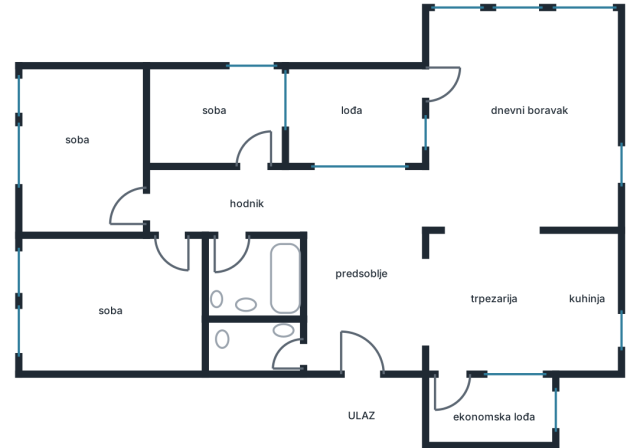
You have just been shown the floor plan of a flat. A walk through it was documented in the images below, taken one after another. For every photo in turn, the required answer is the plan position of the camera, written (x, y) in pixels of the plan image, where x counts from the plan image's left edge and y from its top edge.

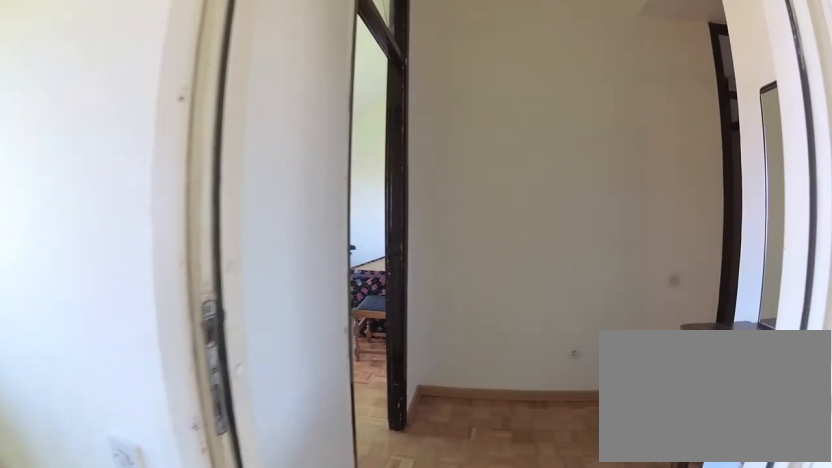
(170, 292)
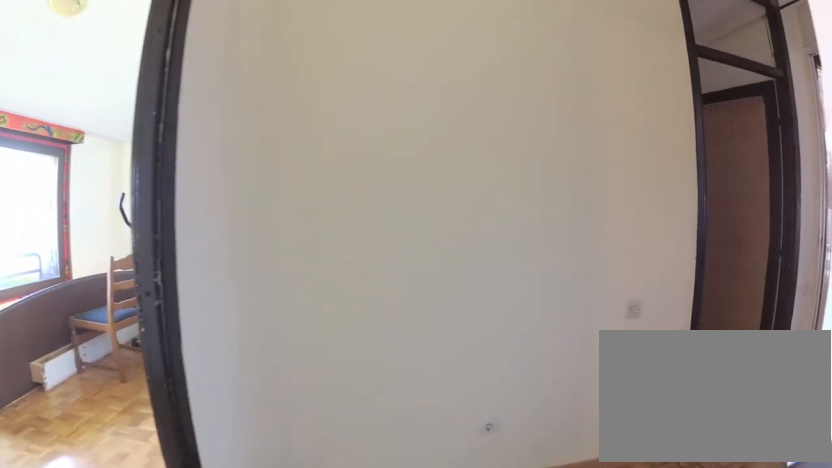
(166, 258)
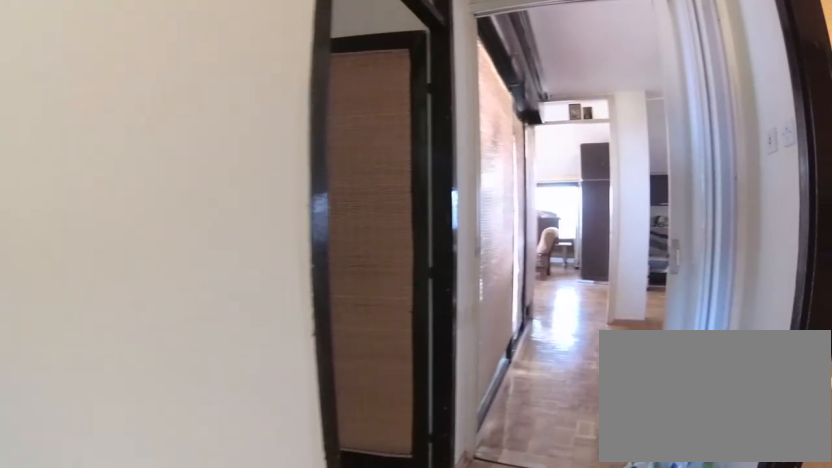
(165, 213)
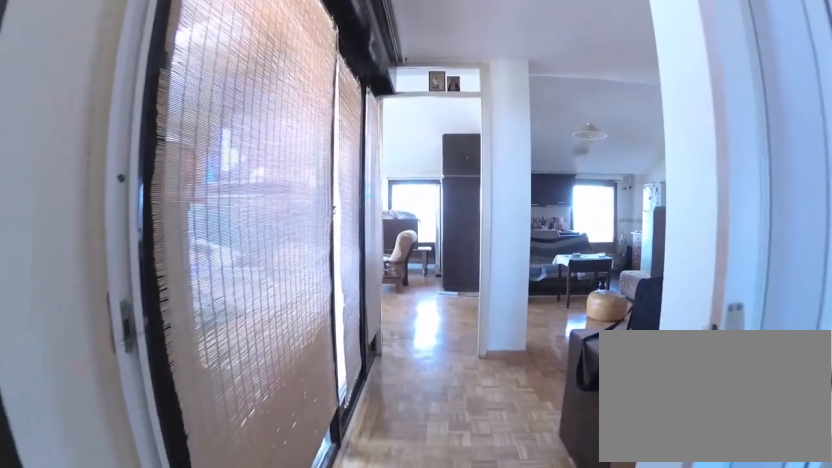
(230, 200)
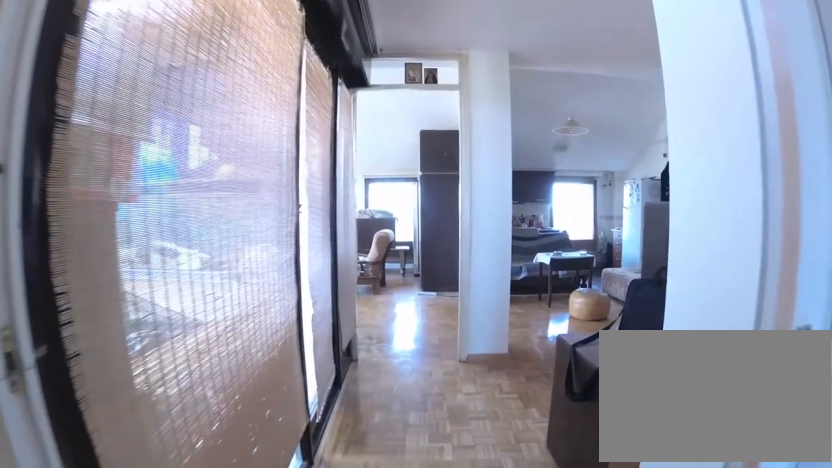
(238, 200)
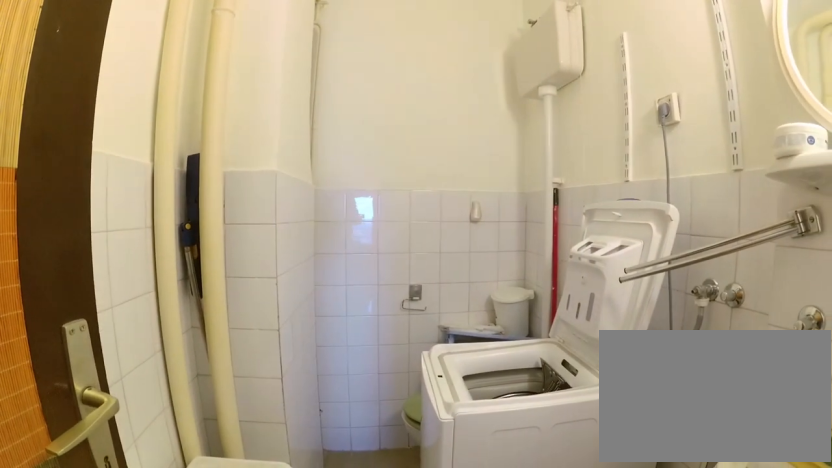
(307, 341)
